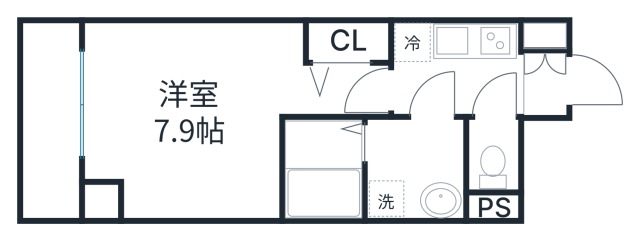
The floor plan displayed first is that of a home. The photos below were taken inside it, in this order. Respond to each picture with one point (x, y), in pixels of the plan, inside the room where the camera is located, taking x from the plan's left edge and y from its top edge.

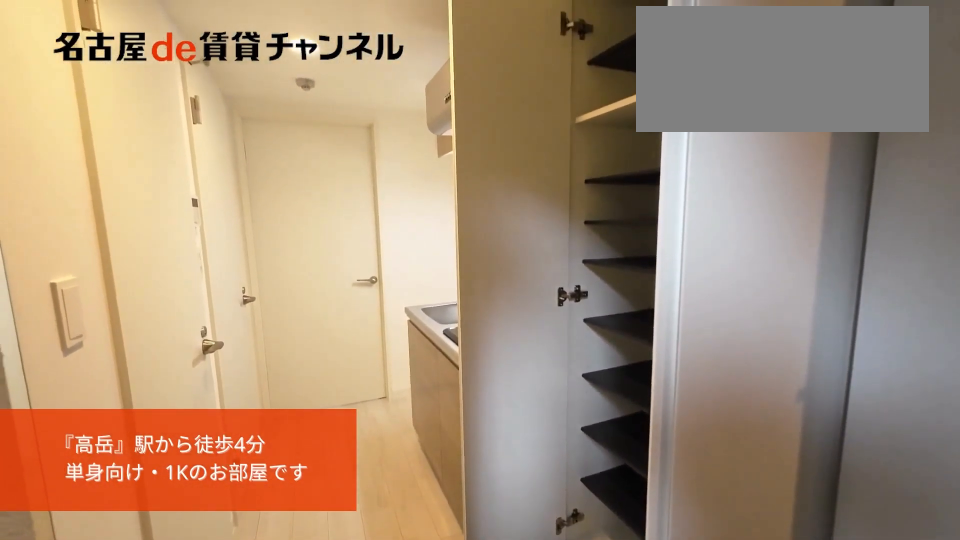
(545, 68)
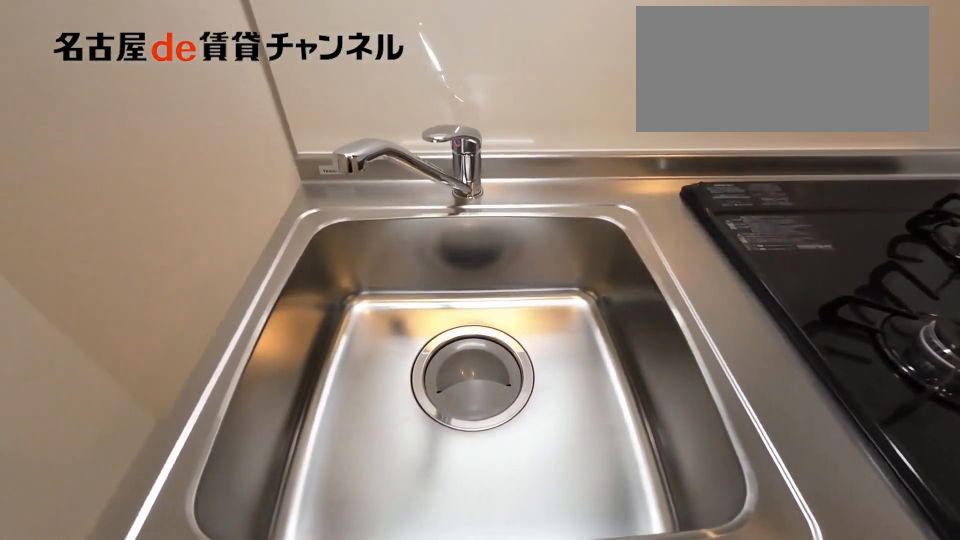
(456, 53)
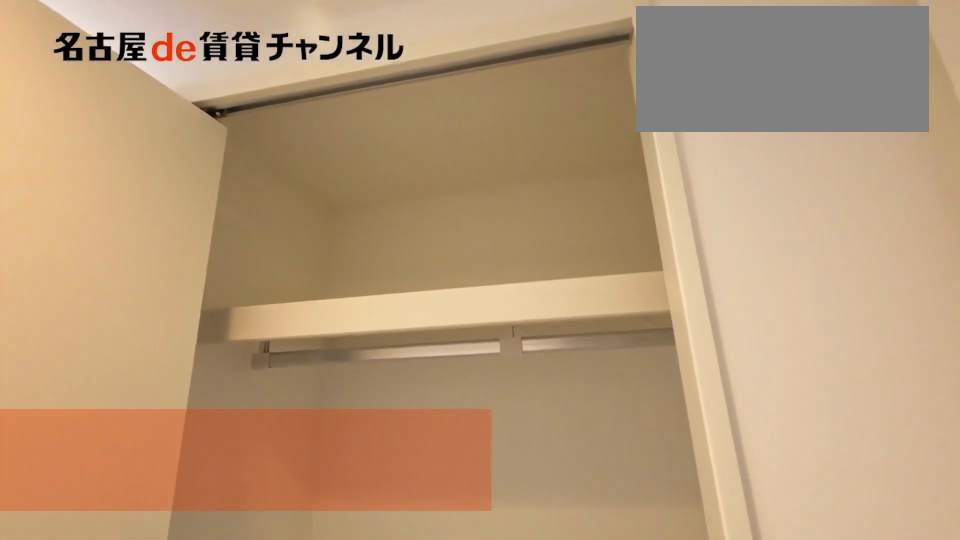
(349, 41)
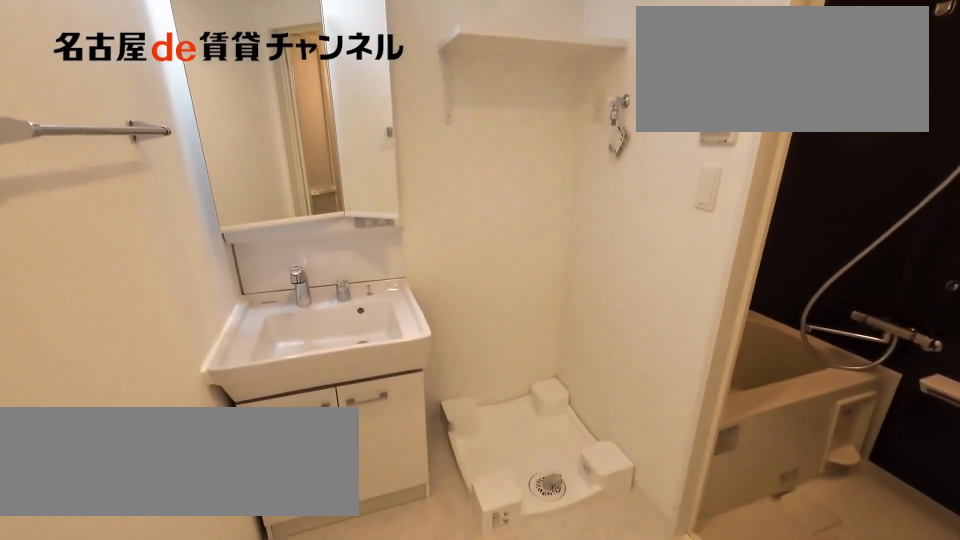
(414, 168)
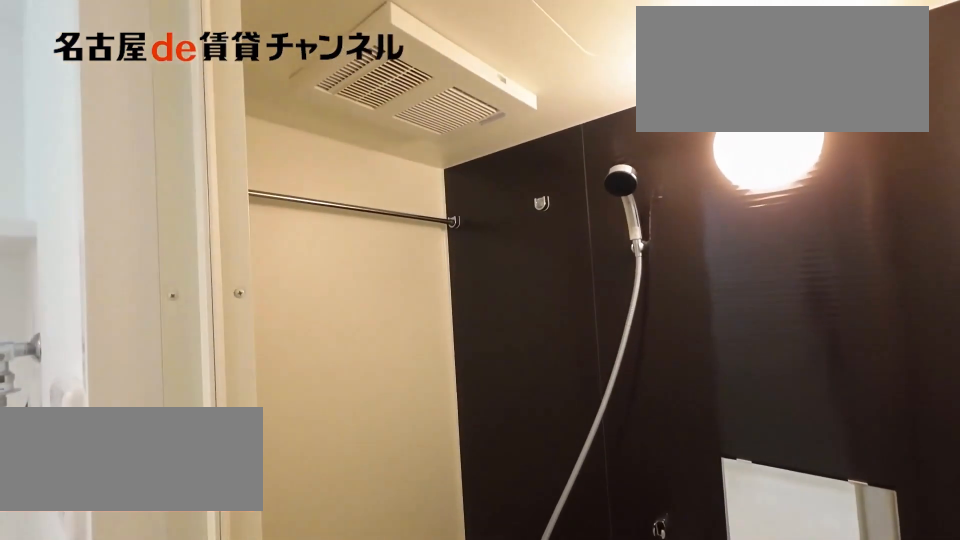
(324, 170)
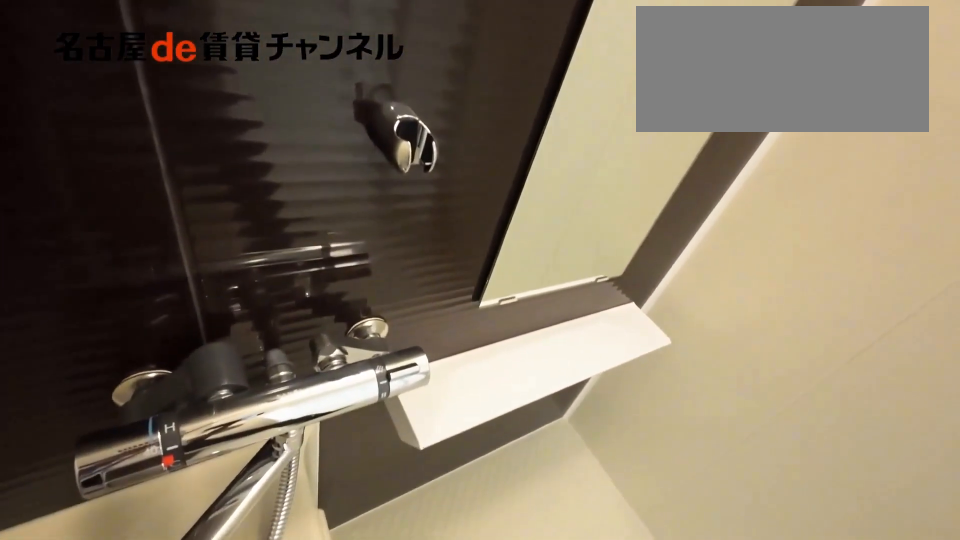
(324, 170)
